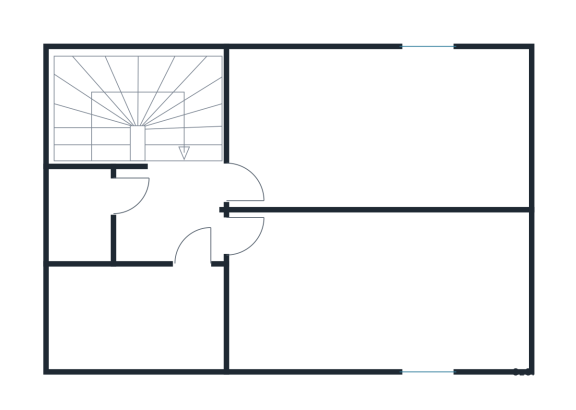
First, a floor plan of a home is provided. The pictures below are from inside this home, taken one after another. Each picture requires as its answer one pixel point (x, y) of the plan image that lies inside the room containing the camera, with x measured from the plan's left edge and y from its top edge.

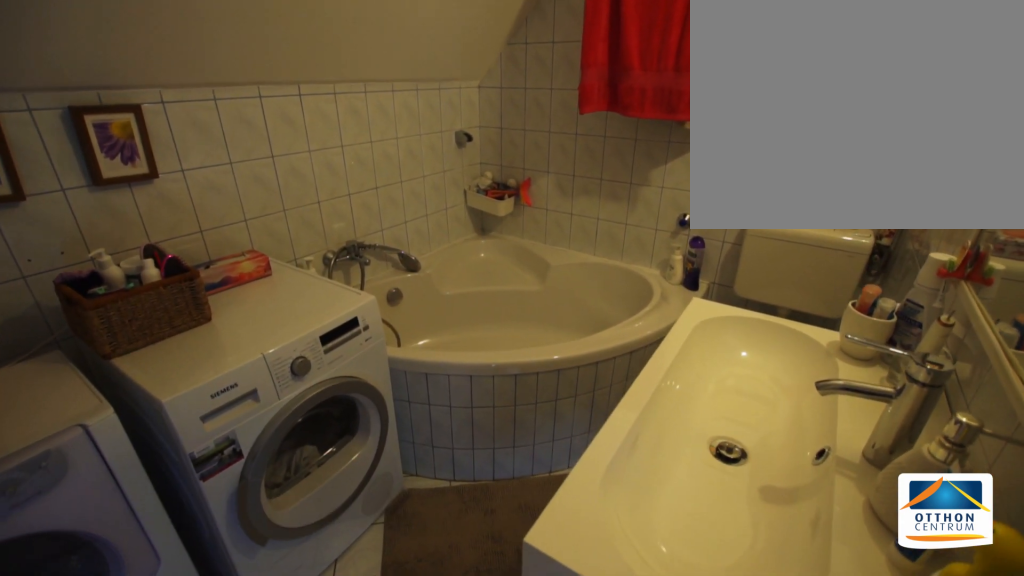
(129, 313)
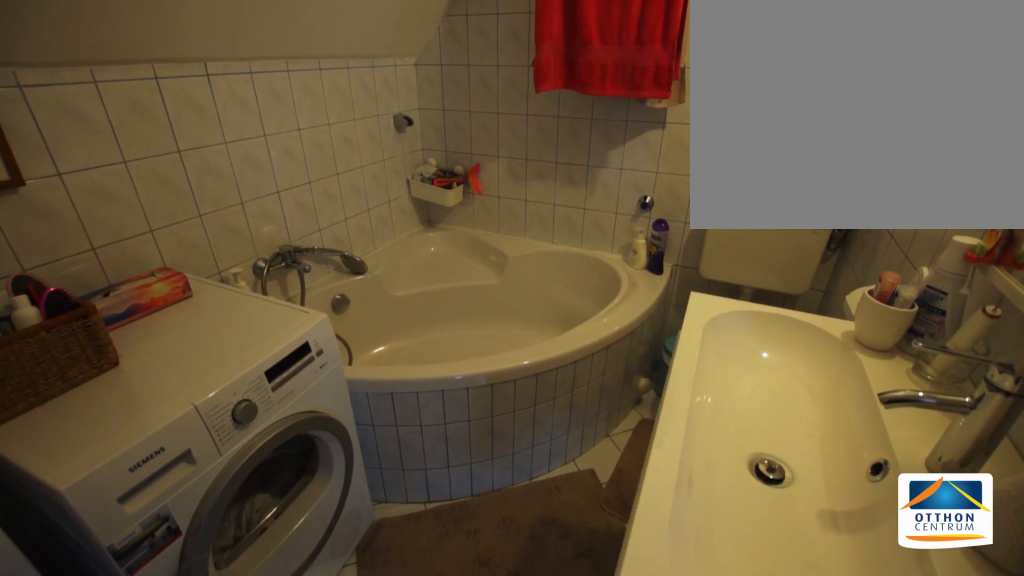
(129, 313)
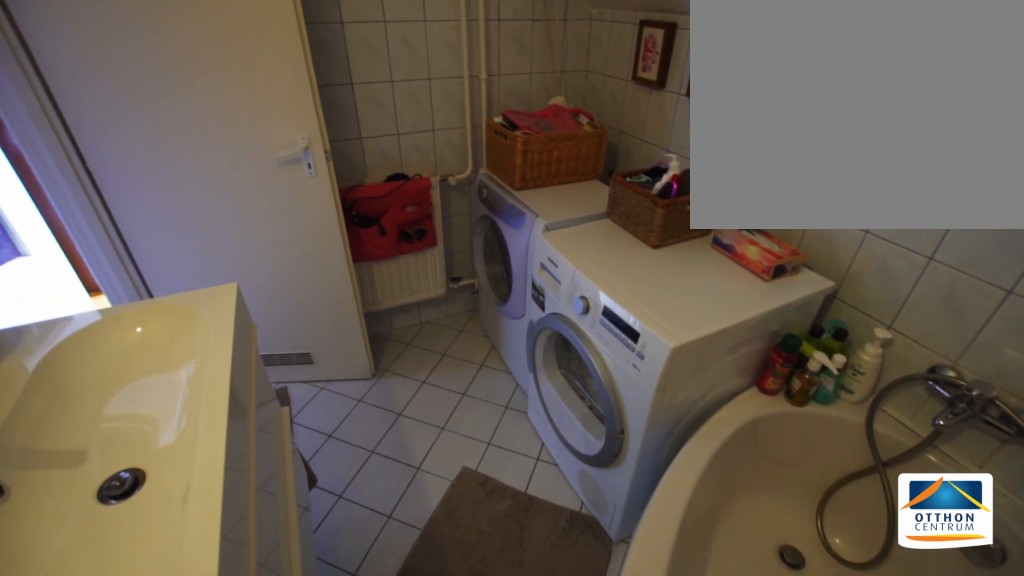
(129, 313)
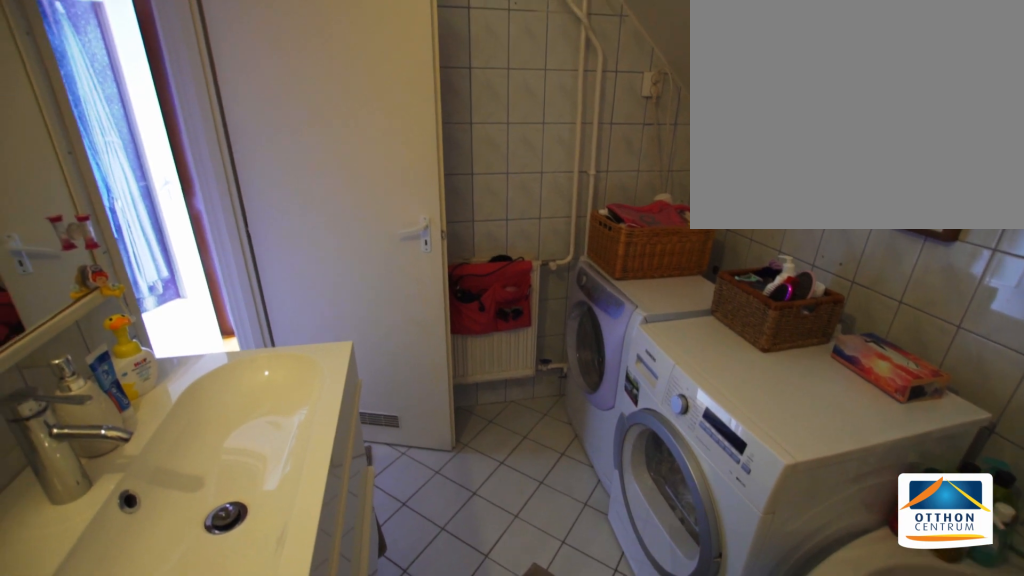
(129, 313)
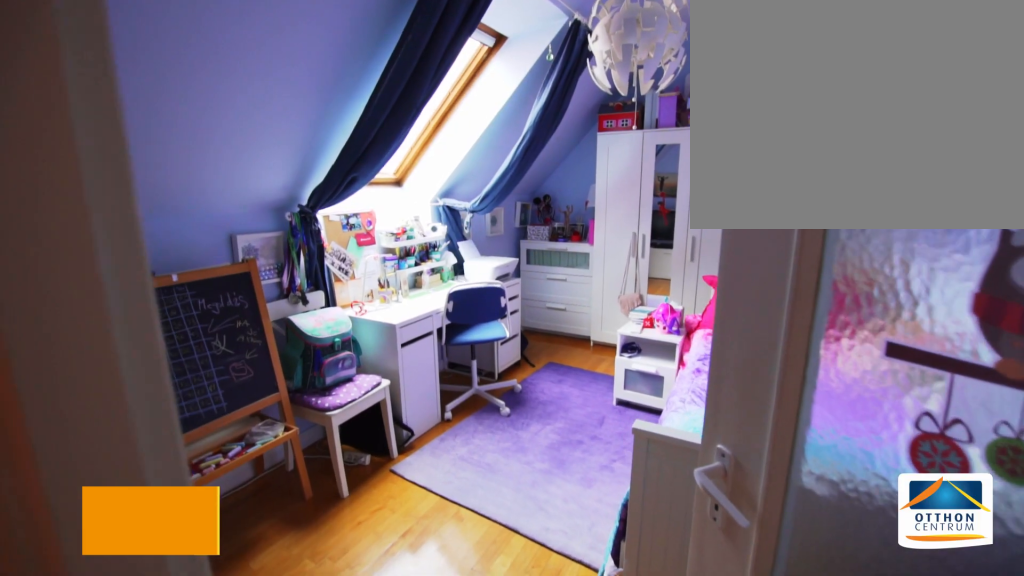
(382, 133)
